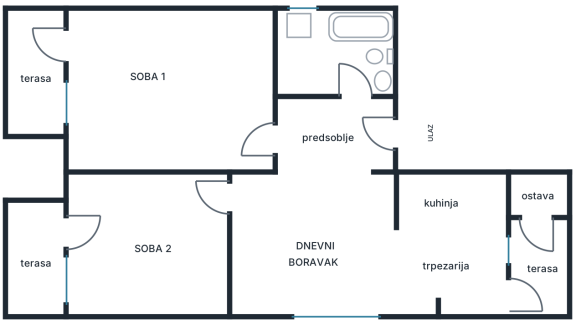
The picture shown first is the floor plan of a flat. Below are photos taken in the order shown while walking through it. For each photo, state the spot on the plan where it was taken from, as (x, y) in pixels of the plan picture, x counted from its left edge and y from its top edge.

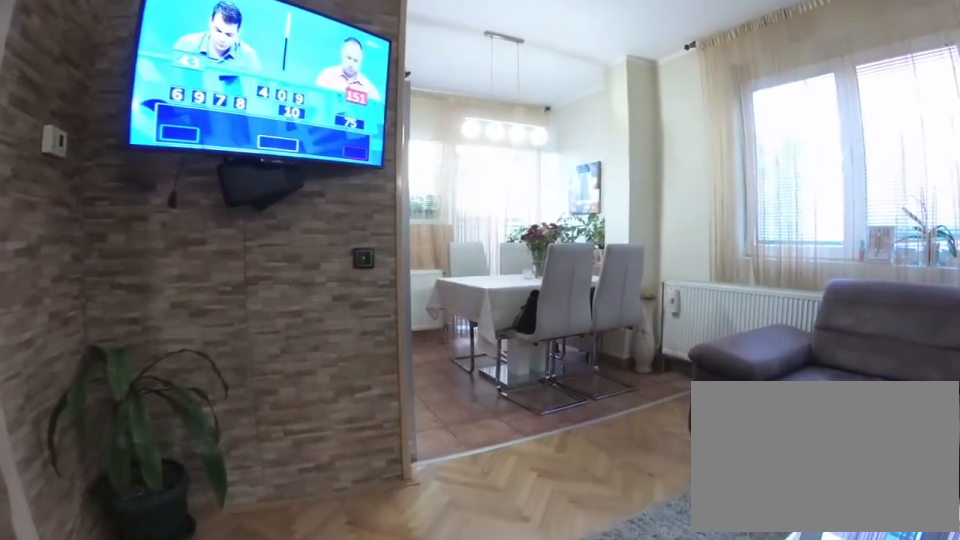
(276, 222)
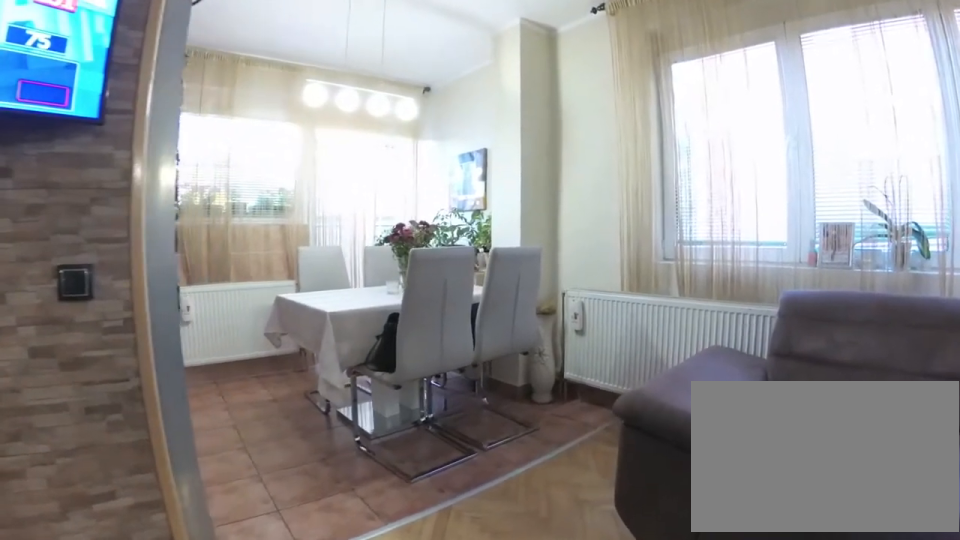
(305, 230)
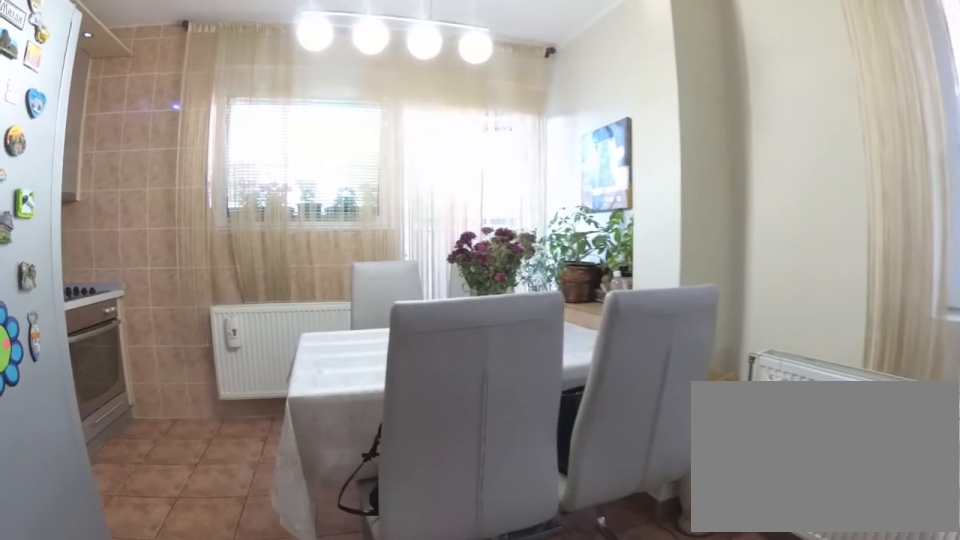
(353, 252)
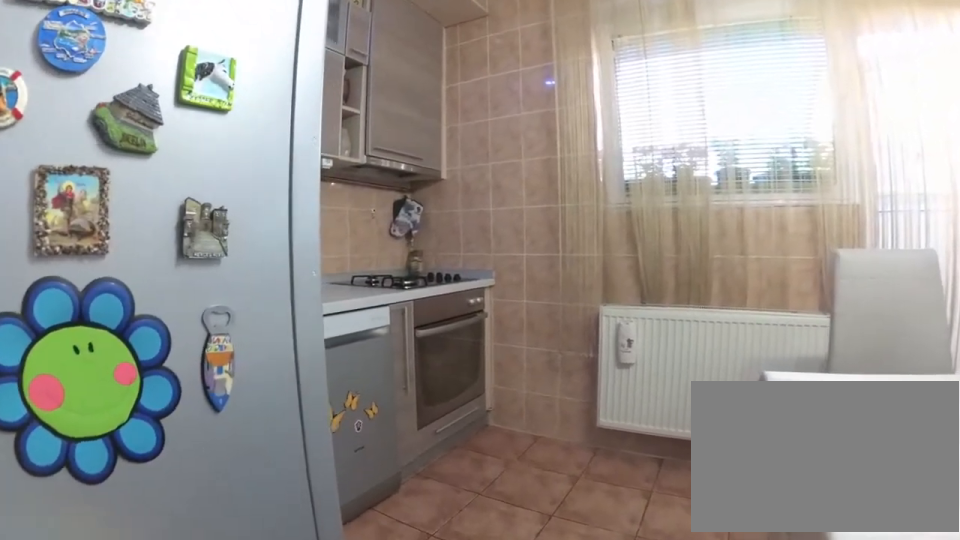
(382, 269)
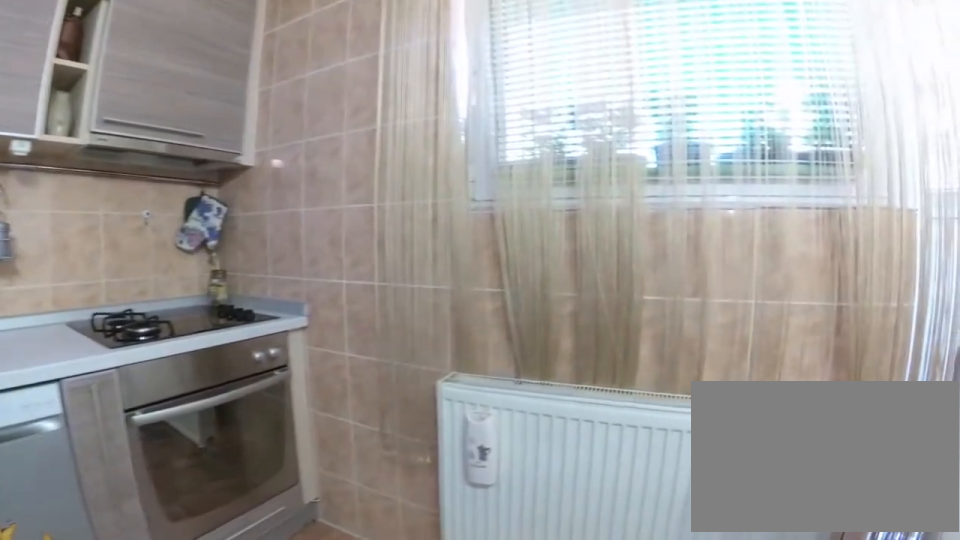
(452, 260)
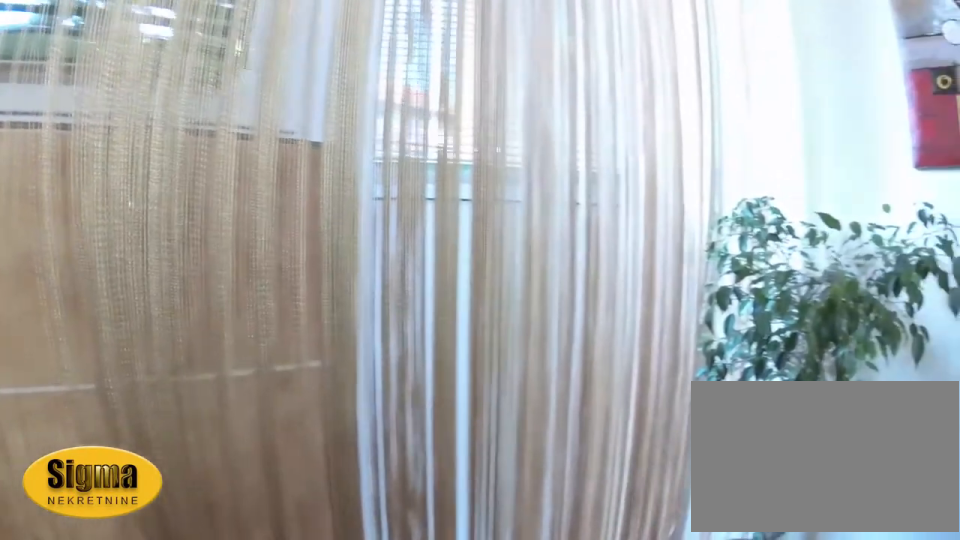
(465, 253)
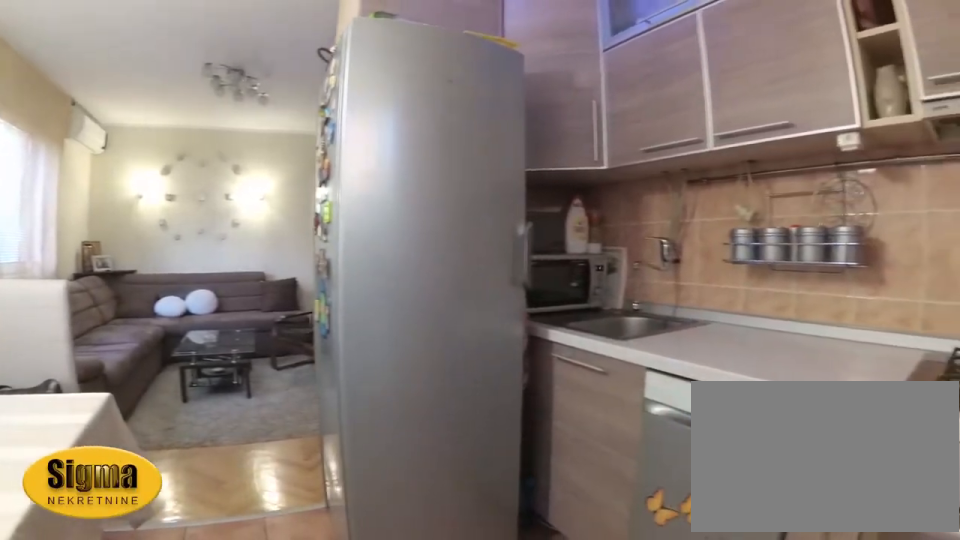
(491, 258)
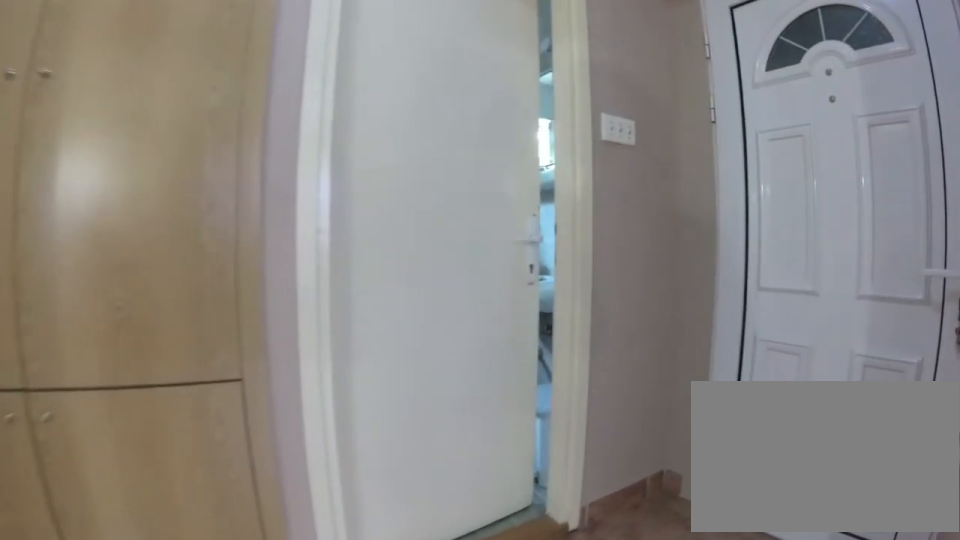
(359, 178)
